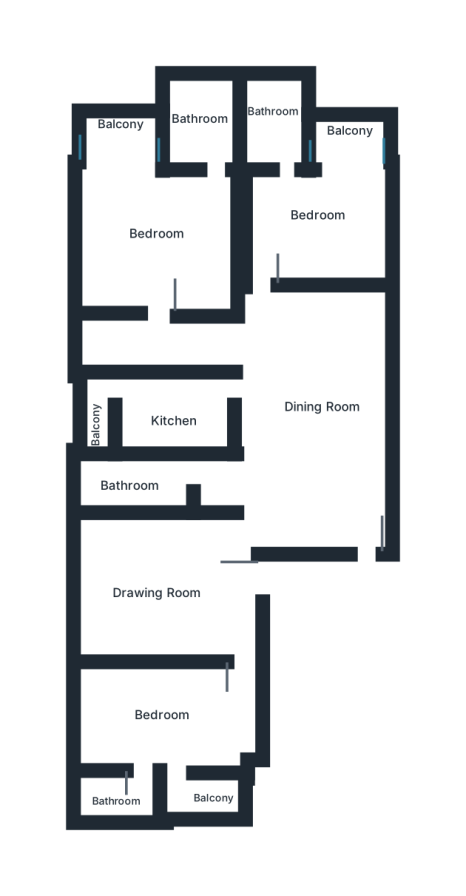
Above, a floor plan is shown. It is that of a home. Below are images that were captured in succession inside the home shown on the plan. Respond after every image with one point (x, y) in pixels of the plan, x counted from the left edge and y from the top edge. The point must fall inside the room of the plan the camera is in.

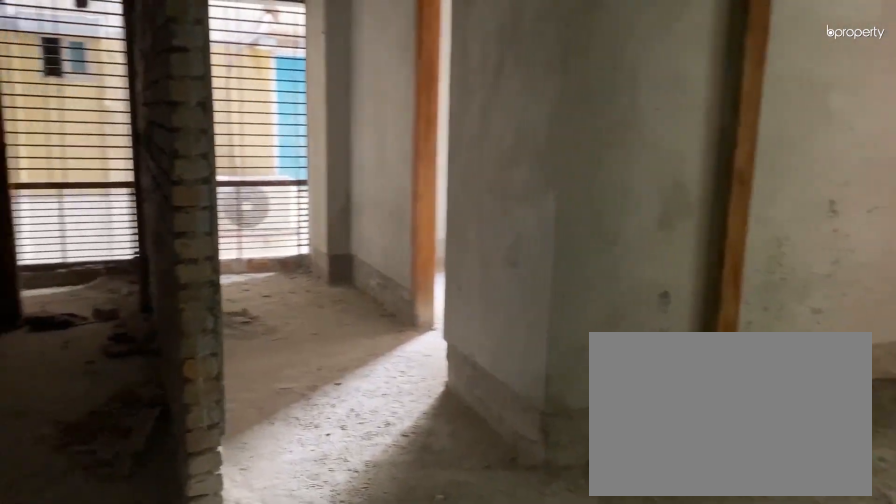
(321, 406)
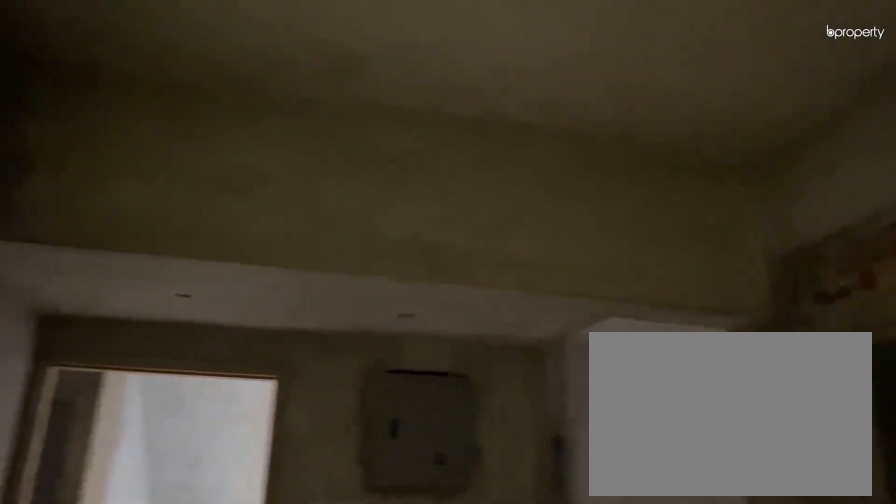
(321, 406)
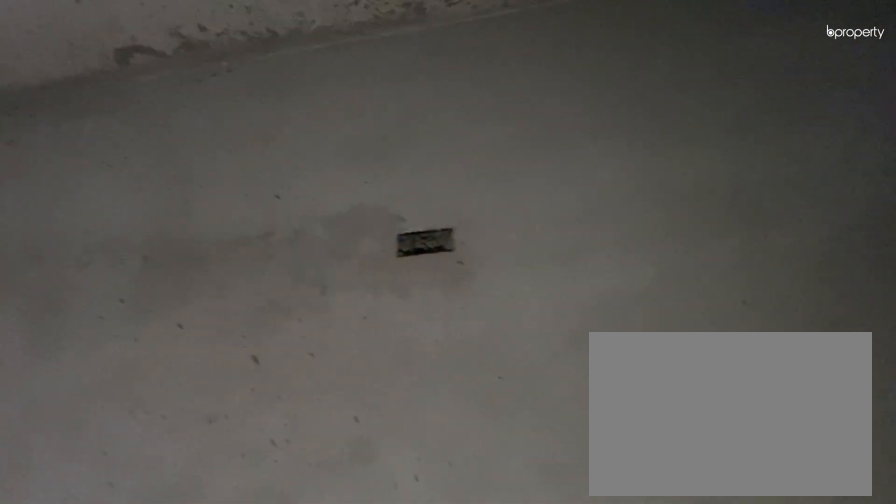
(151, 587)
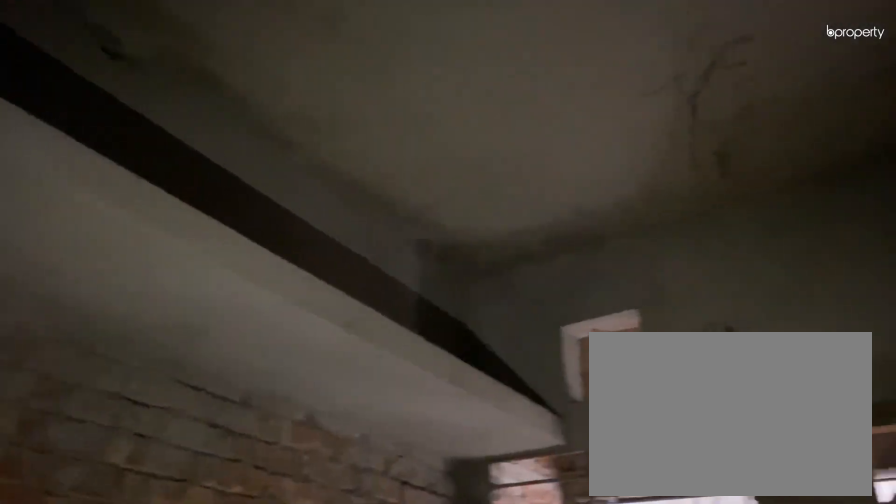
(180, 417)
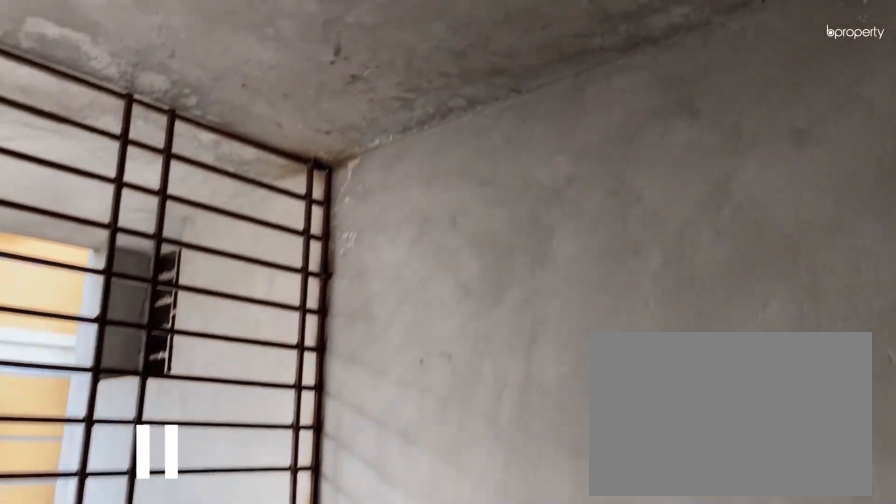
(124, 138)
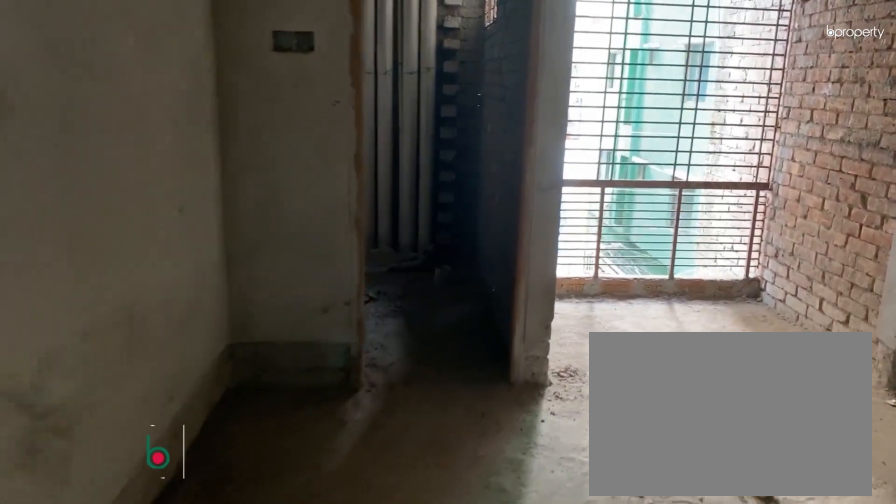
(326, 218)
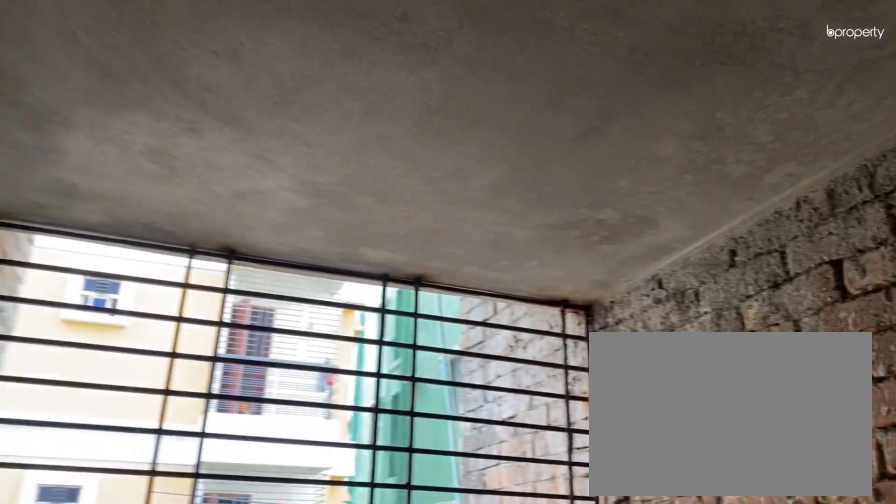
(347, 134)
